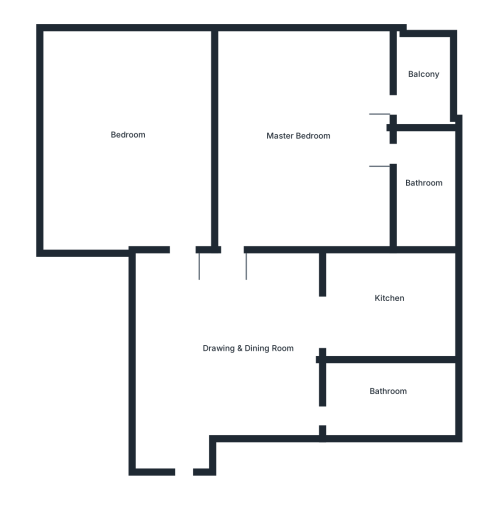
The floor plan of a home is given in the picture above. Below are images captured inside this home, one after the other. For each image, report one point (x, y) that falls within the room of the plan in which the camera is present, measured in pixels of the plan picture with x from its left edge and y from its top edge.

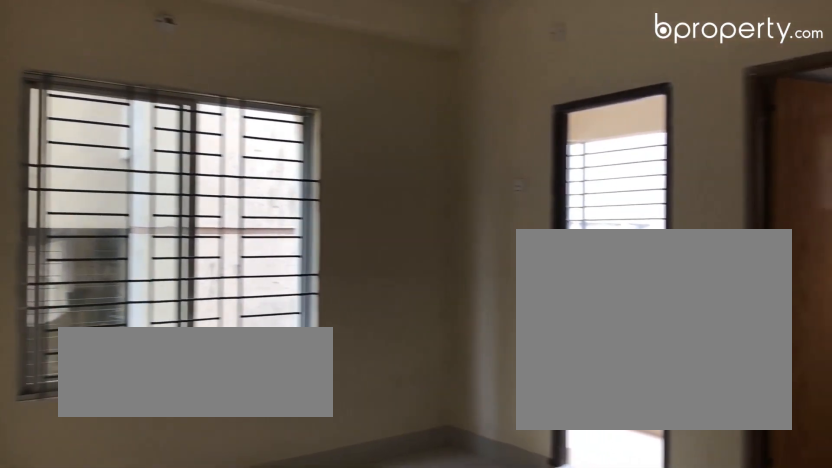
(291, 136)
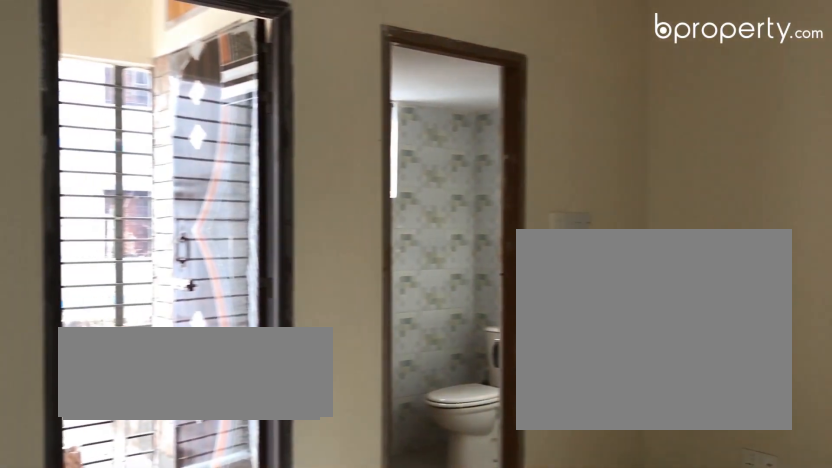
(290, 136)
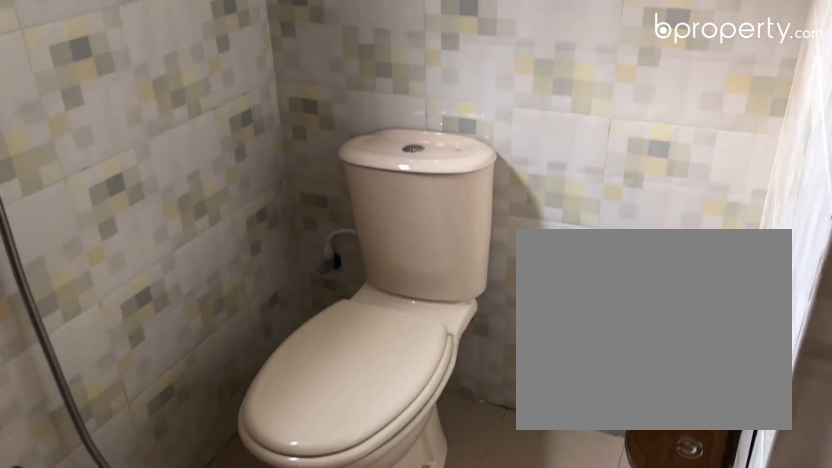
(423, 174)
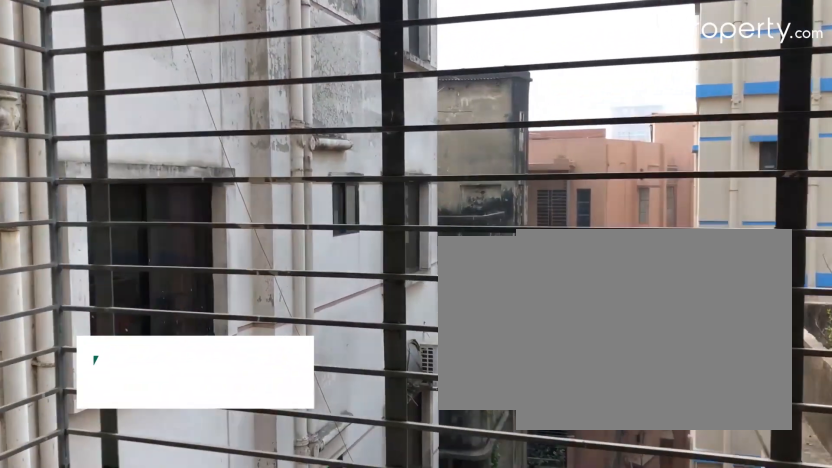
(427, 82)
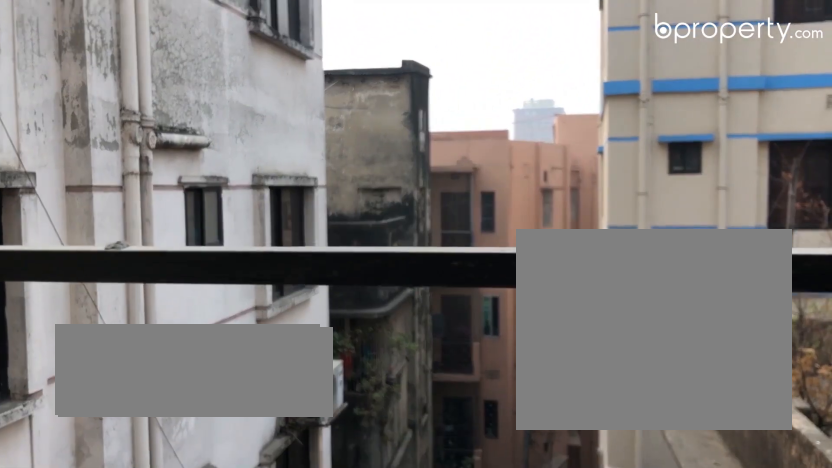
(427, 82)
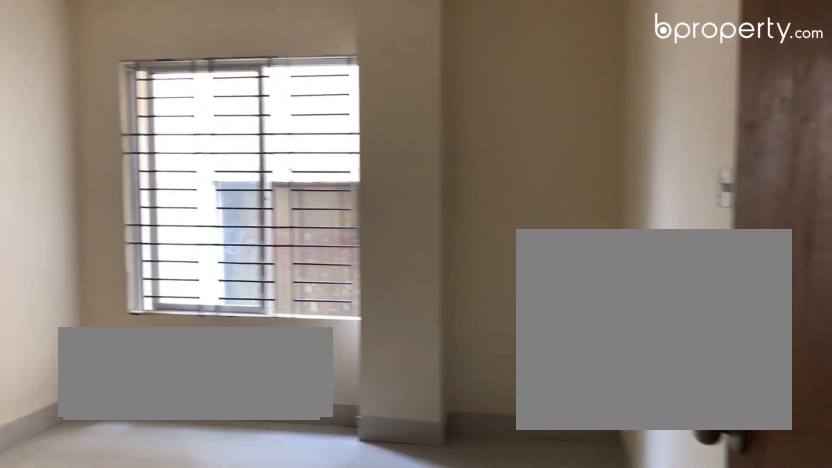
(125, 166)
